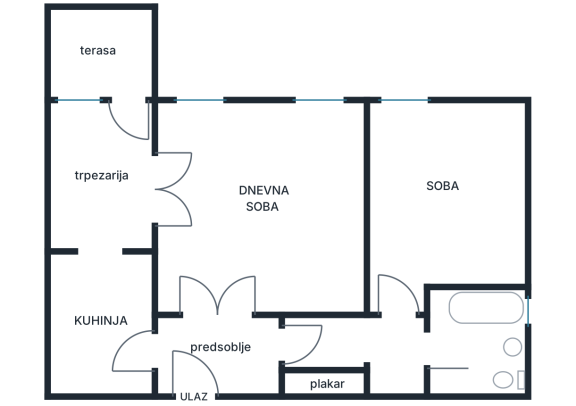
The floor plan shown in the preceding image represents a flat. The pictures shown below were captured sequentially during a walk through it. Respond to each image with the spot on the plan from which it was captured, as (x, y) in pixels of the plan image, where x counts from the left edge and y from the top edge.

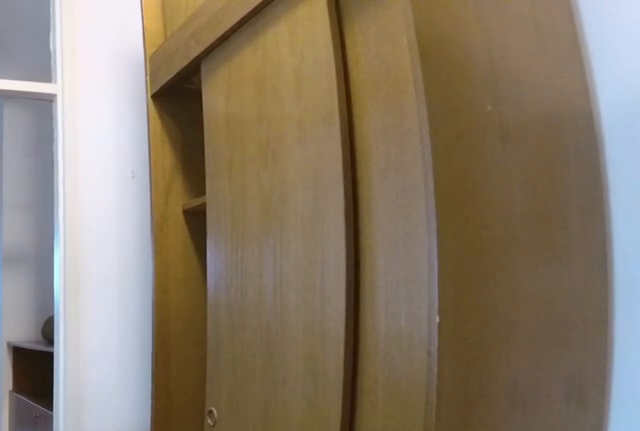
(214, 350)
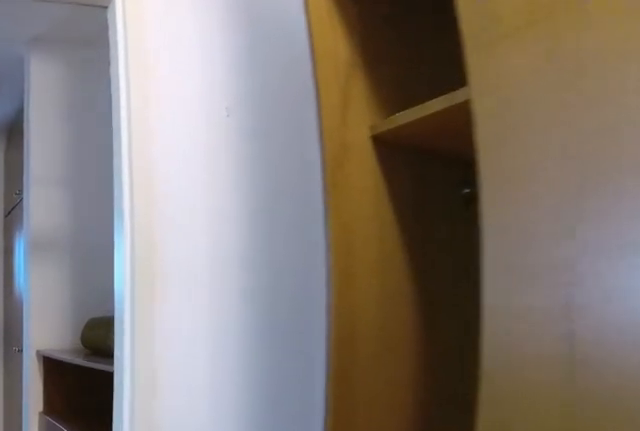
(233, 350)
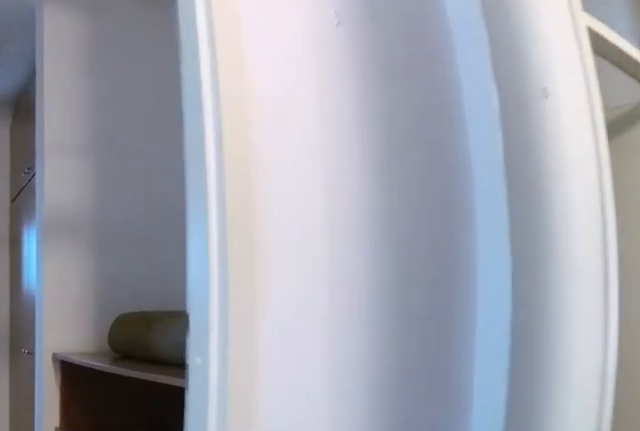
(245, 350)
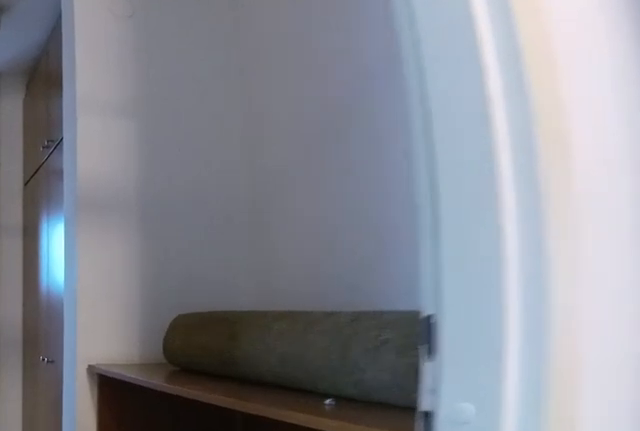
(257, 350)
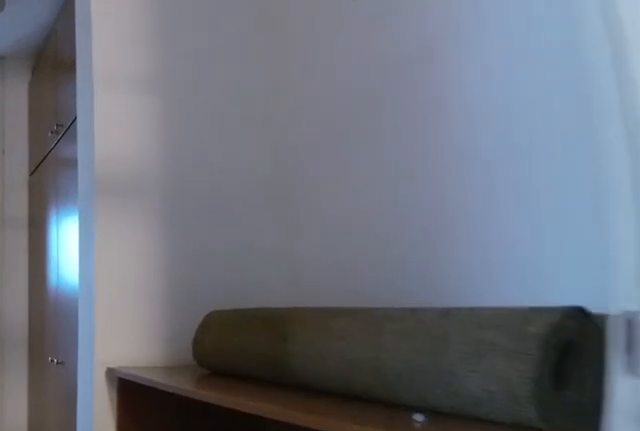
(260, 350)
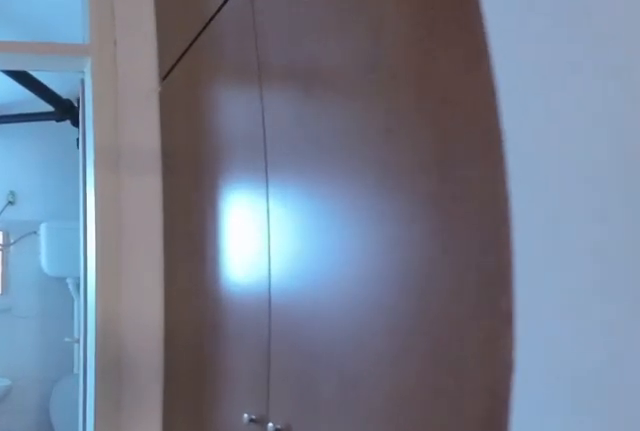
(323, 350)
